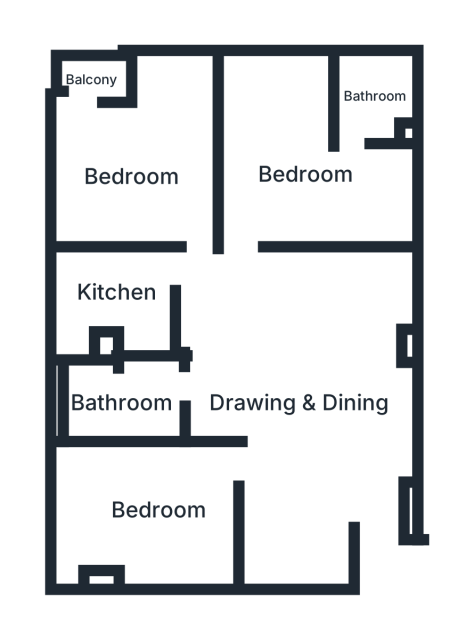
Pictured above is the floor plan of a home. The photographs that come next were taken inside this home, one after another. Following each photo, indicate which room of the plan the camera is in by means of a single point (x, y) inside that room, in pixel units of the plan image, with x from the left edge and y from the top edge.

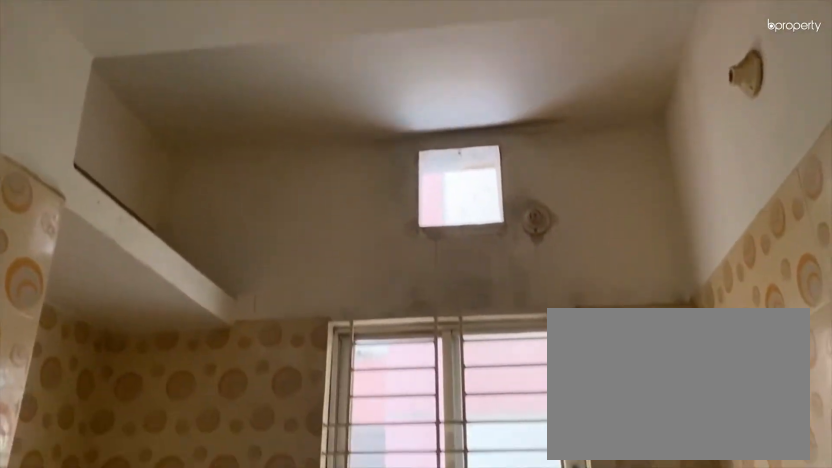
(119, 291)
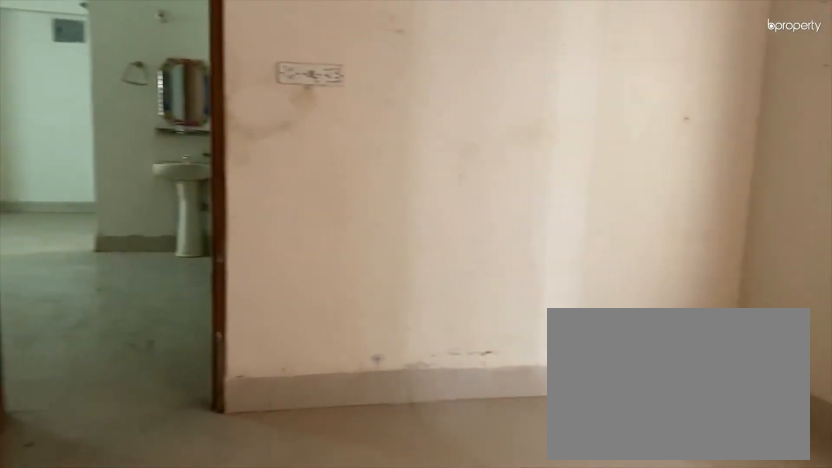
(128, 178)
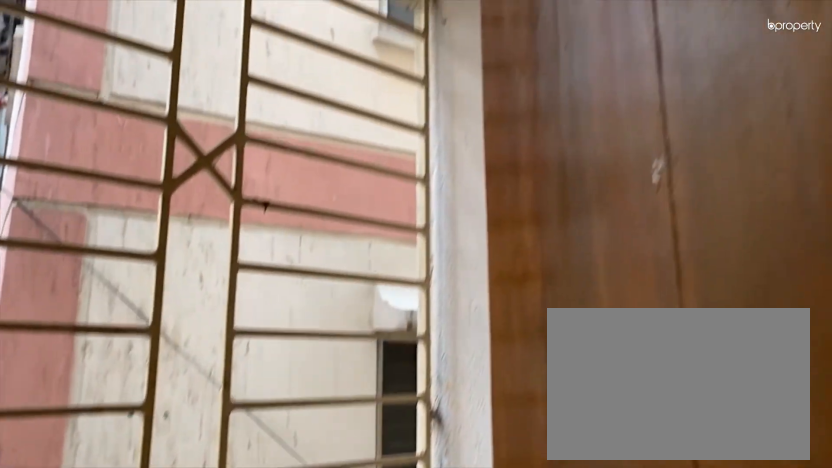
(92, 80)
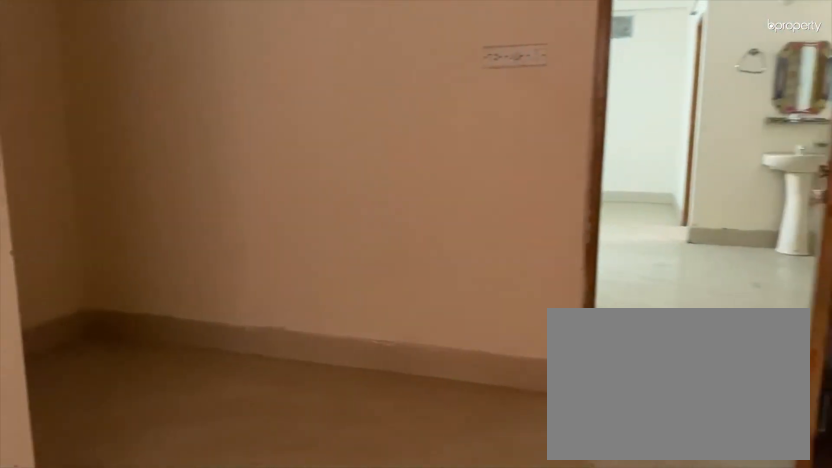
(300, 173)
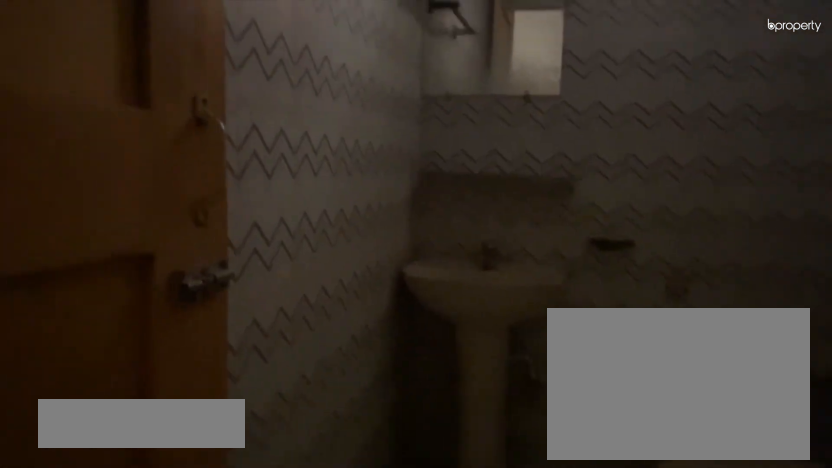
(368, 96)
